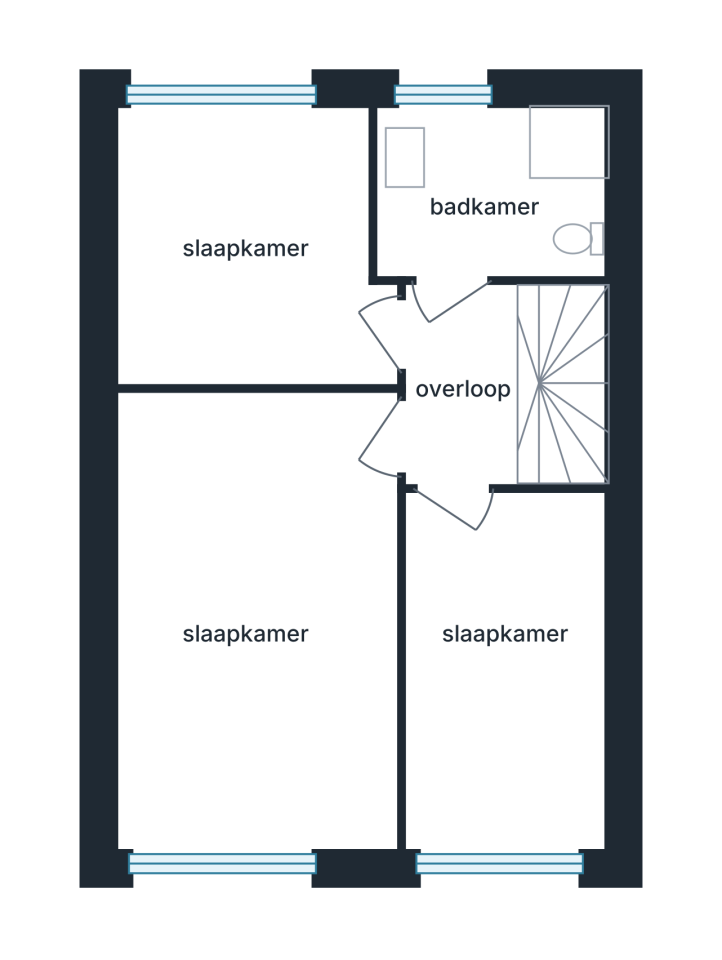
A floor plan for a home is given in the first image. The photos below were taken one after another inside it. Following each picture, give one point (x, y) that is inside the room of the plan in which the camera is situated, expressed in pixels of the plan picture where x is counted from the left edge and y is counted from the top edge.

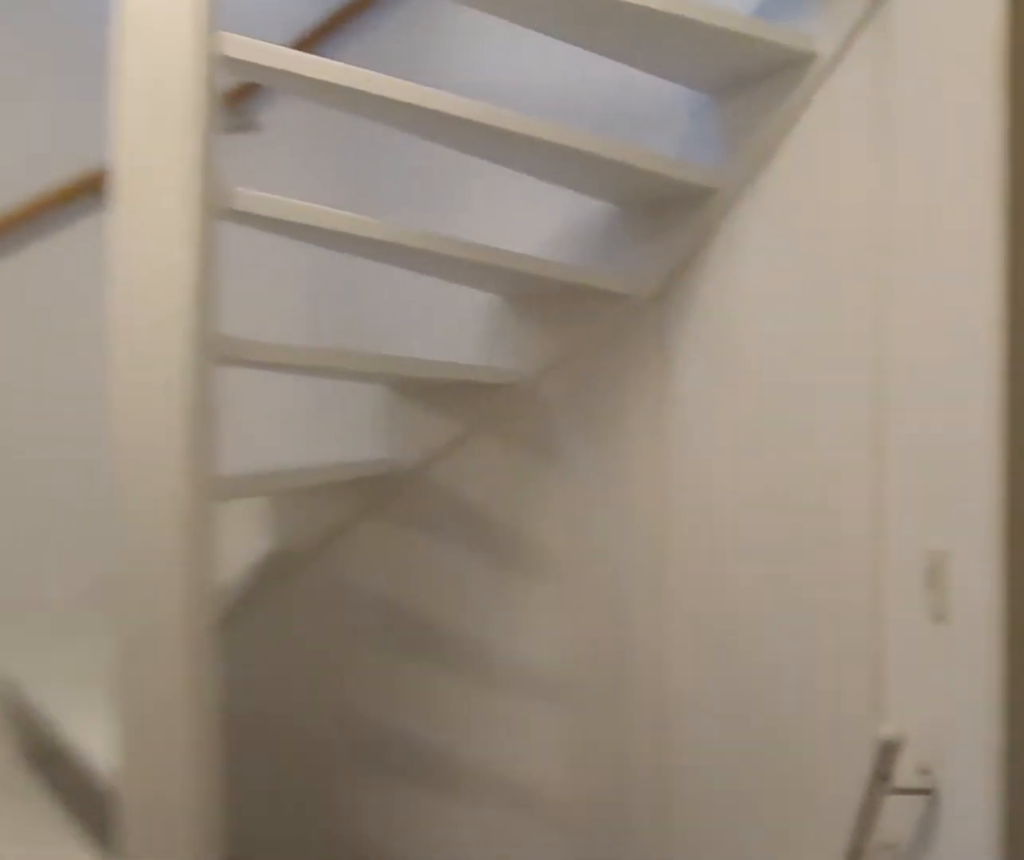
(460, 384)
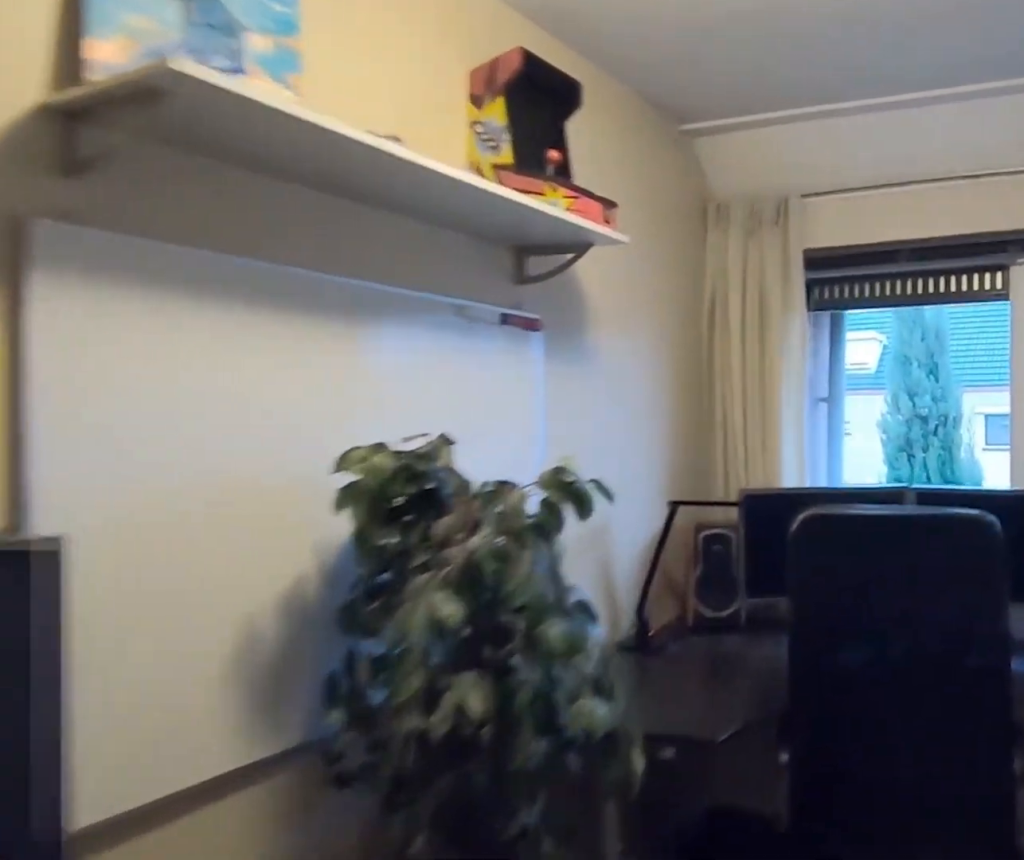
(507, 674)
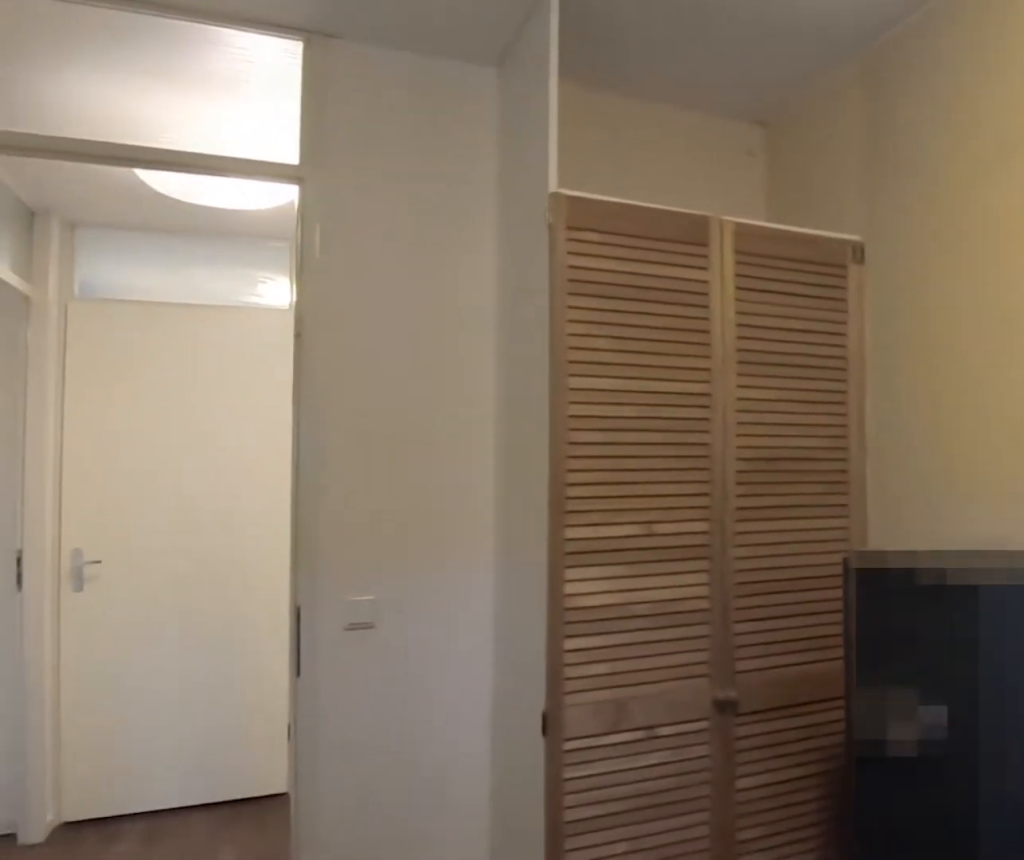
(507, 674)
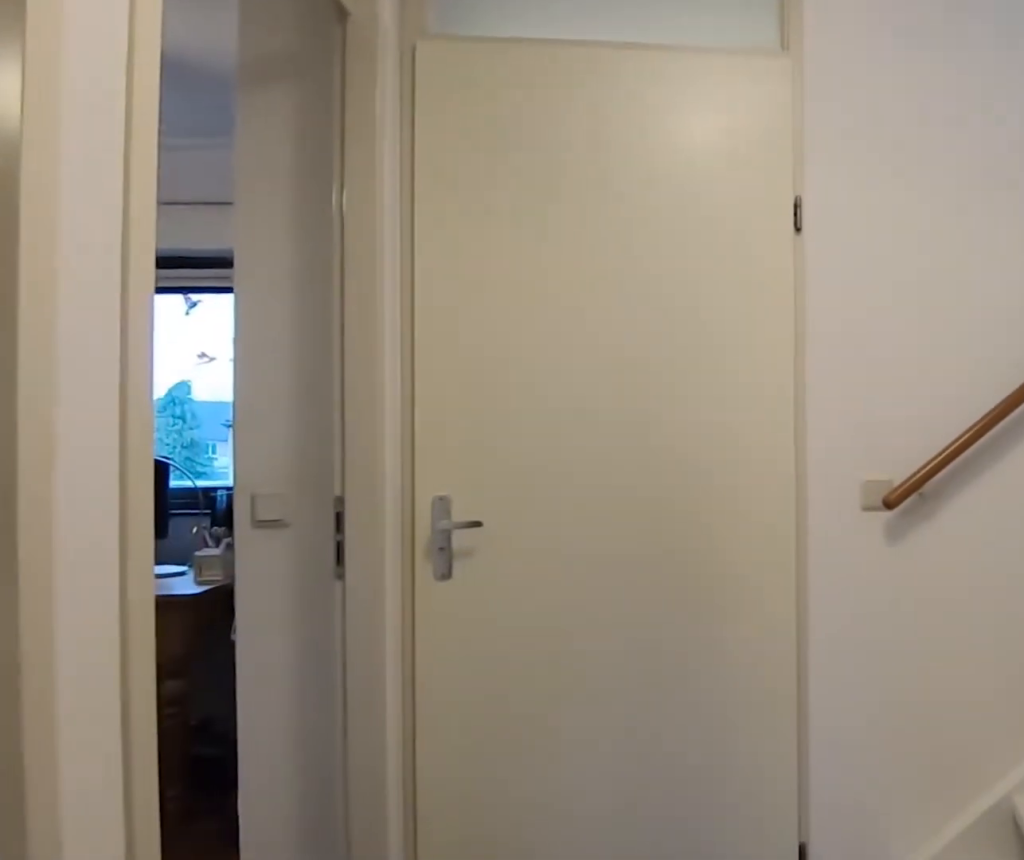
(460, 383)
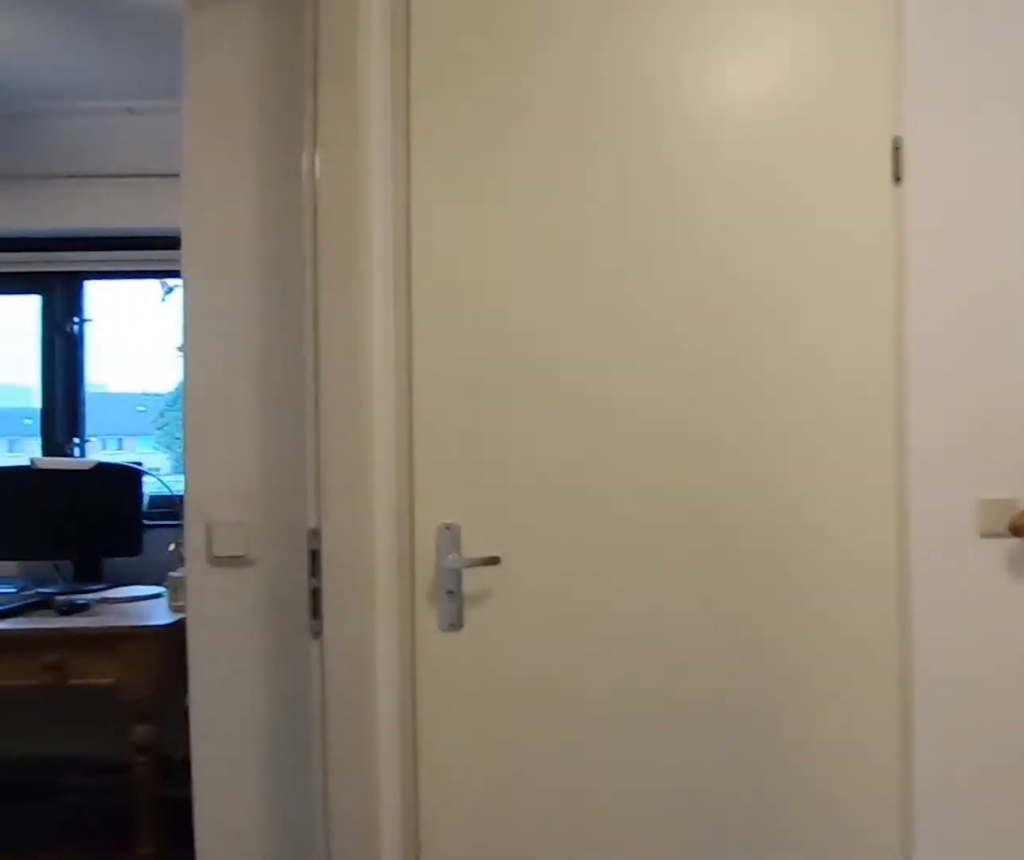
(460, 383)
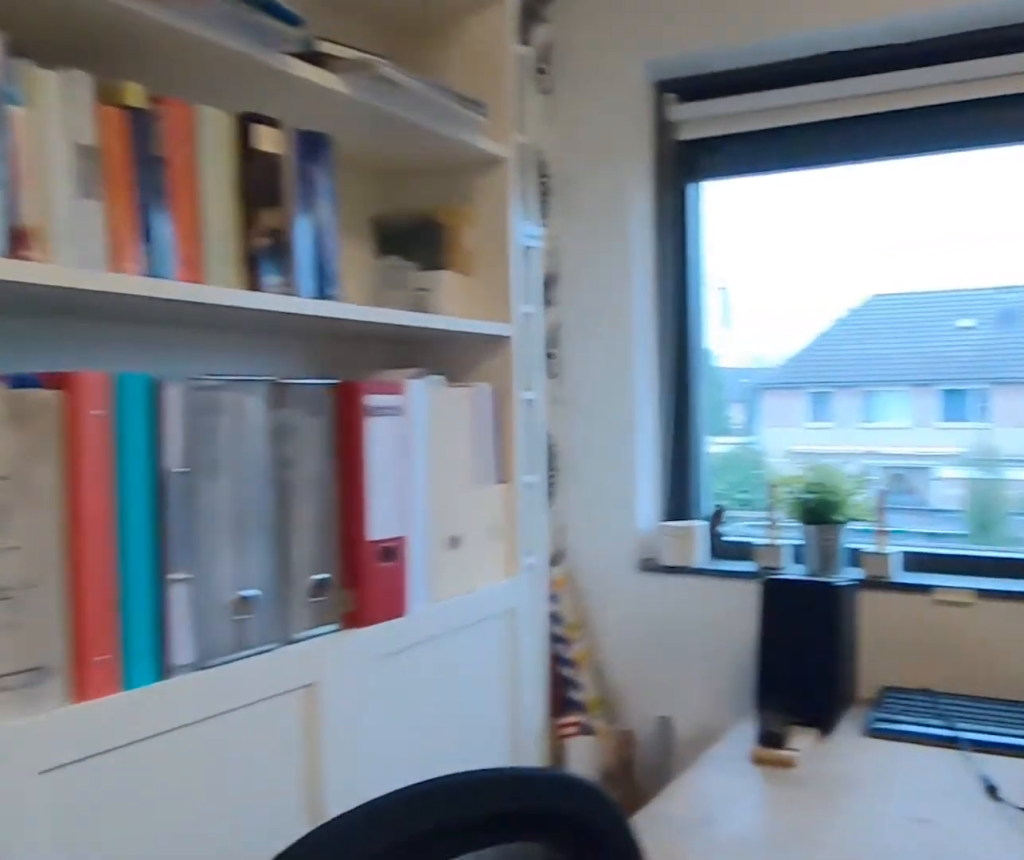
(246, 246)
